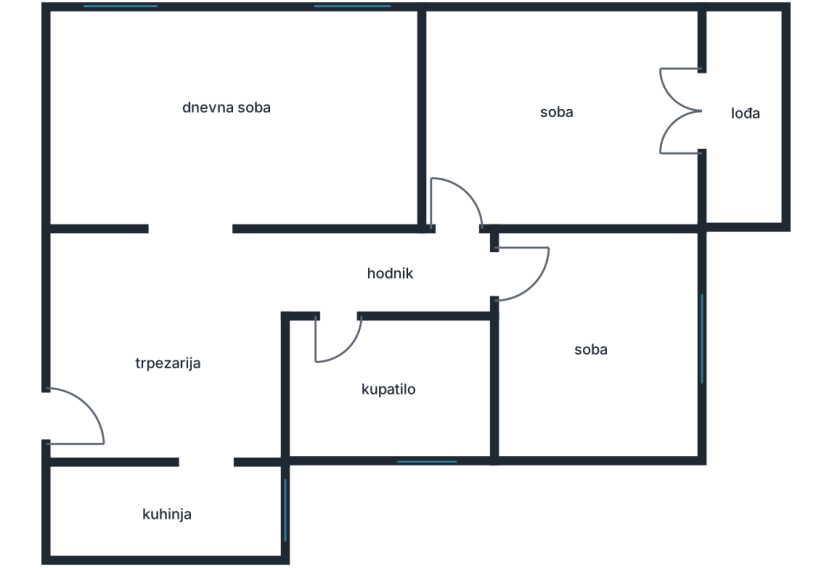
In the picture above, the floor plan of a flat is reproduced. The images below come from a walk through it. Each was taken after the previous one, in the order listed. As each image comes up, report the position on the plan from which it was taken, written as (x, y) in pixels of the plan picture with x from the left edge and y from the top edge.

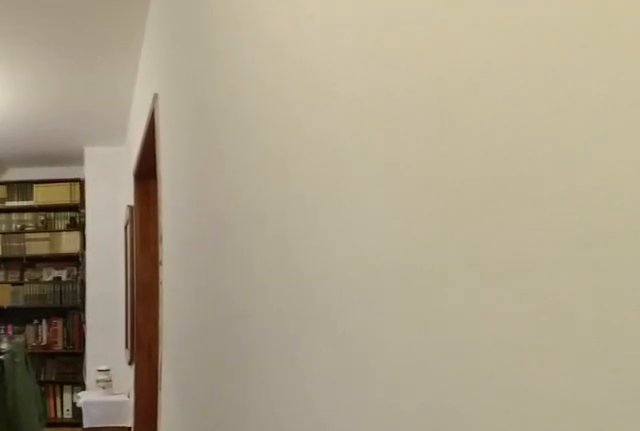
(453, 266)
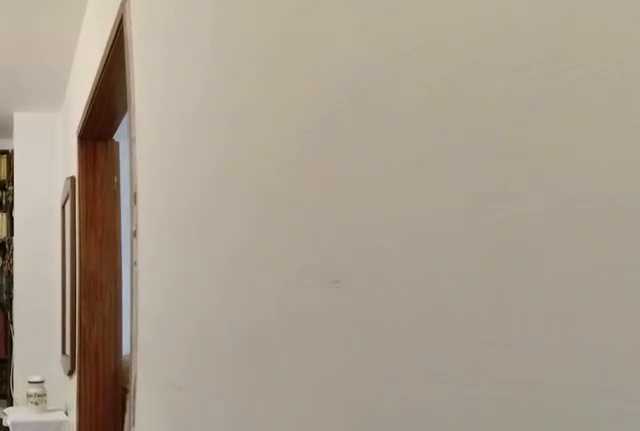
(386, 269)
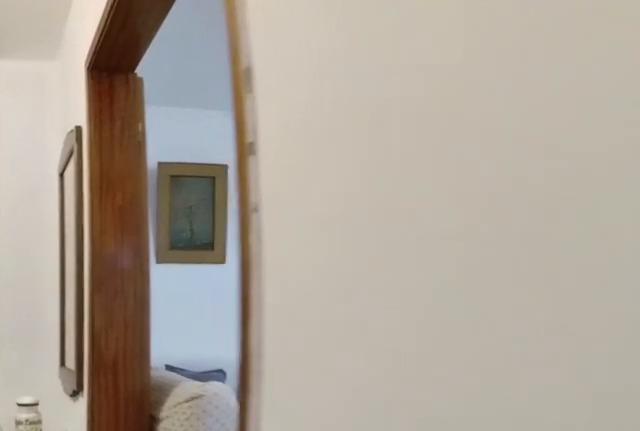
(319, 269)
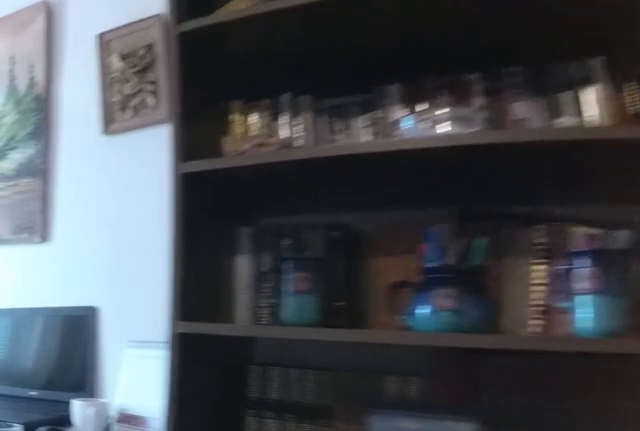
(332, 202)
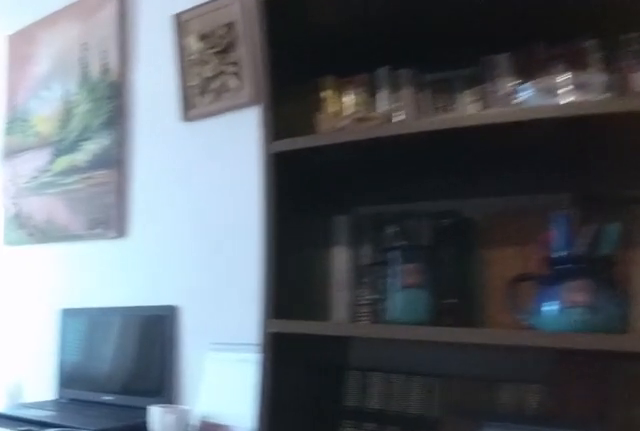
(334, 201)
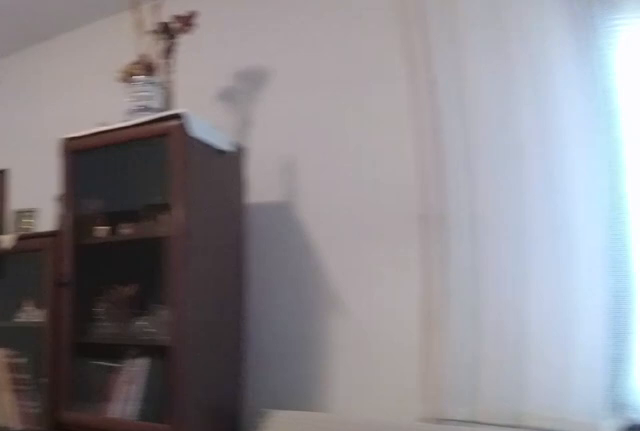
(350, 186)
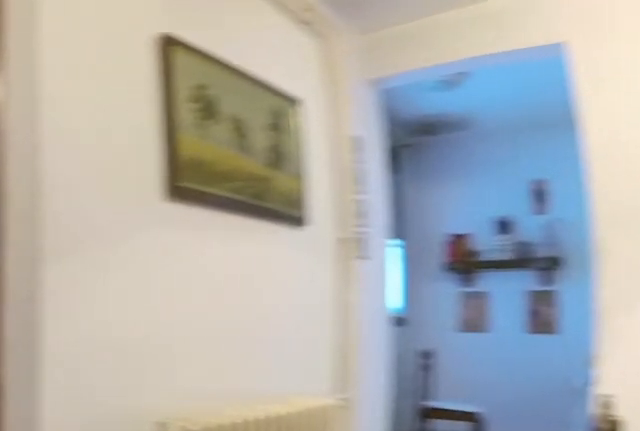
(187, 225)
